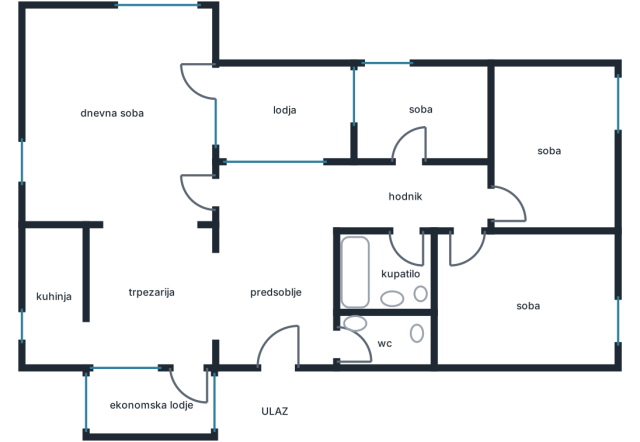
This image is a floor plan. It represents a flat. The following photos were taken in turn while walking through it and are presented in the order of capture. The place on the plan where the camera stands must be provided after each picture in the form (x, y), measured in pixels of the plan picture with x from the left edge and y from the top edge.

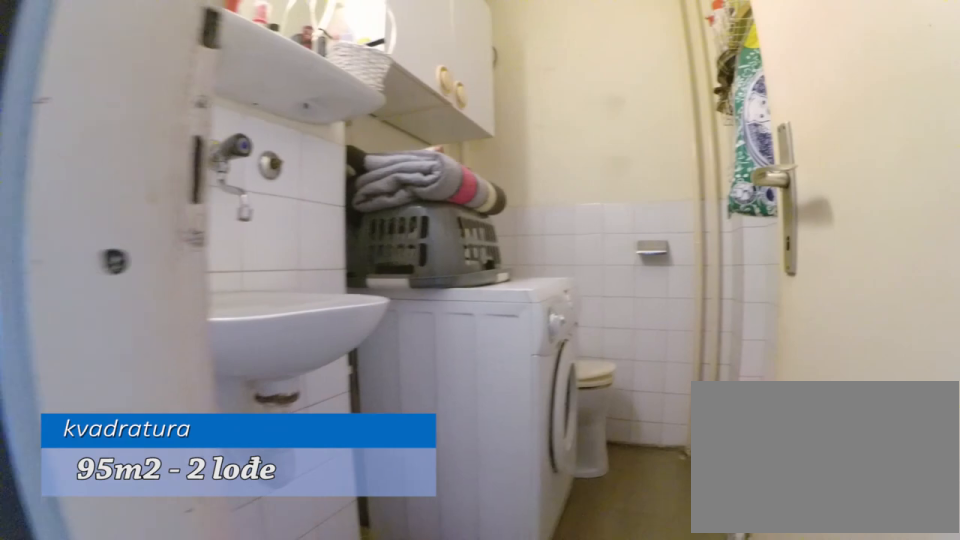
(320, 355)
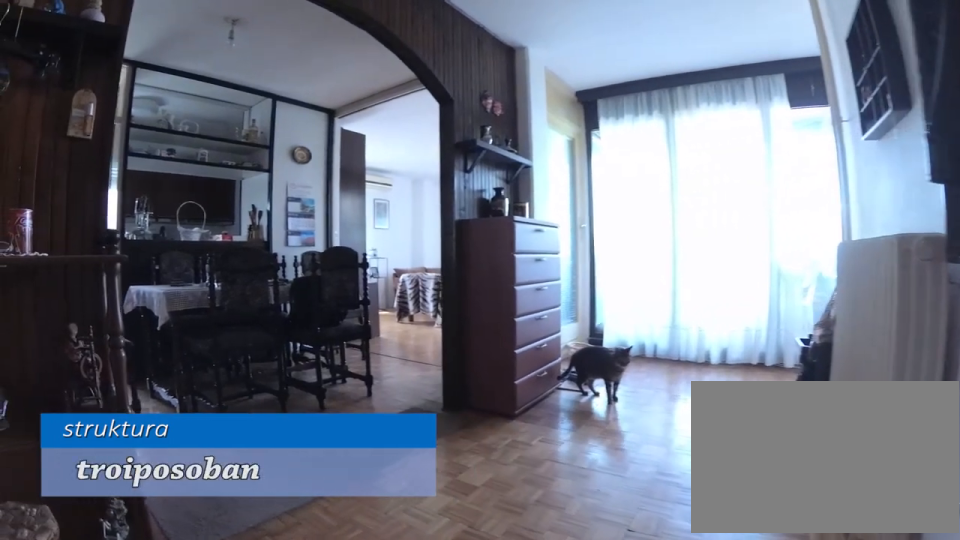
(314, 358)
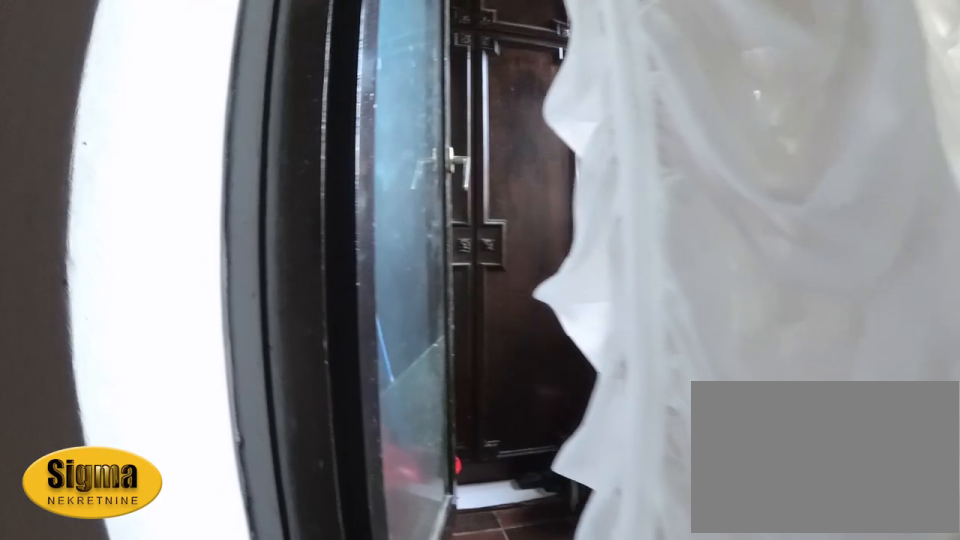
(186, 329)
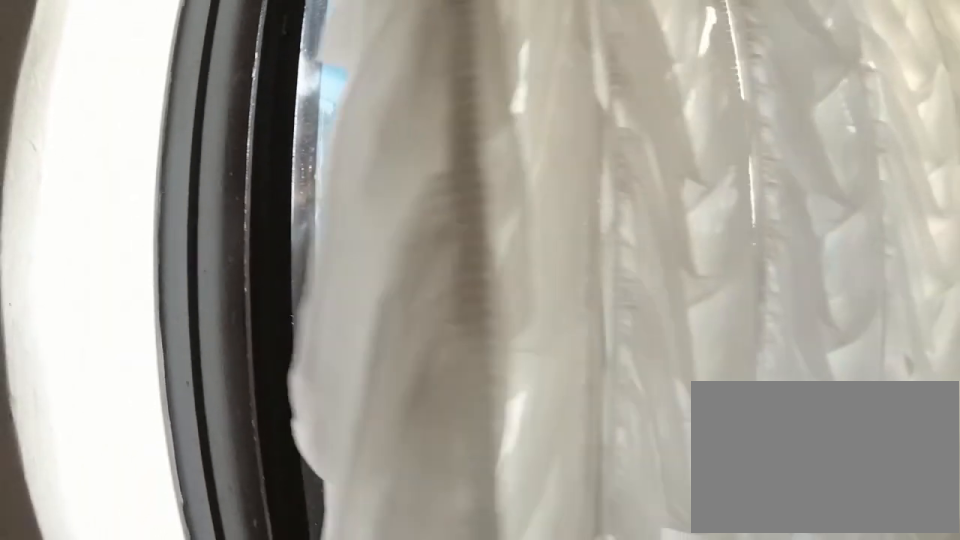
(188, 345)
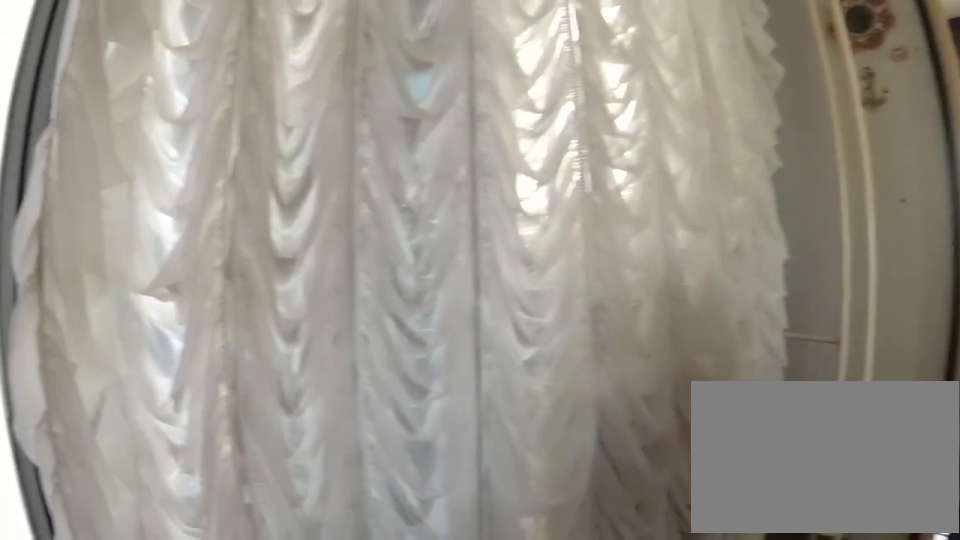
(194, 331)
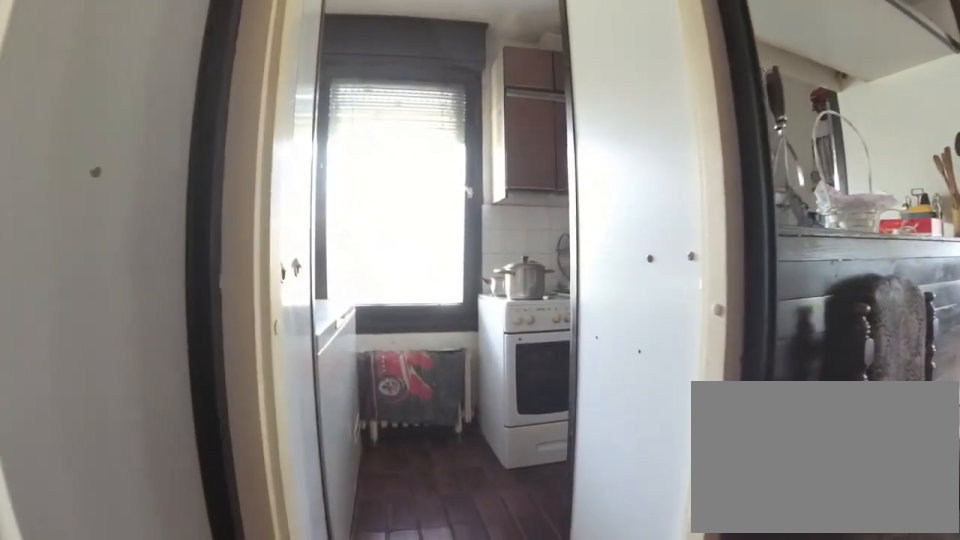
(146, 336)
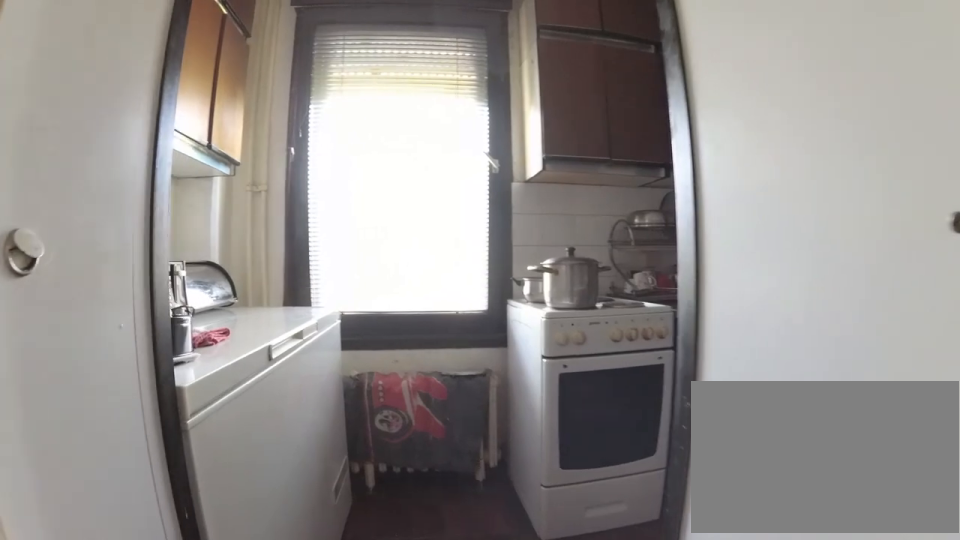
(110, 336)
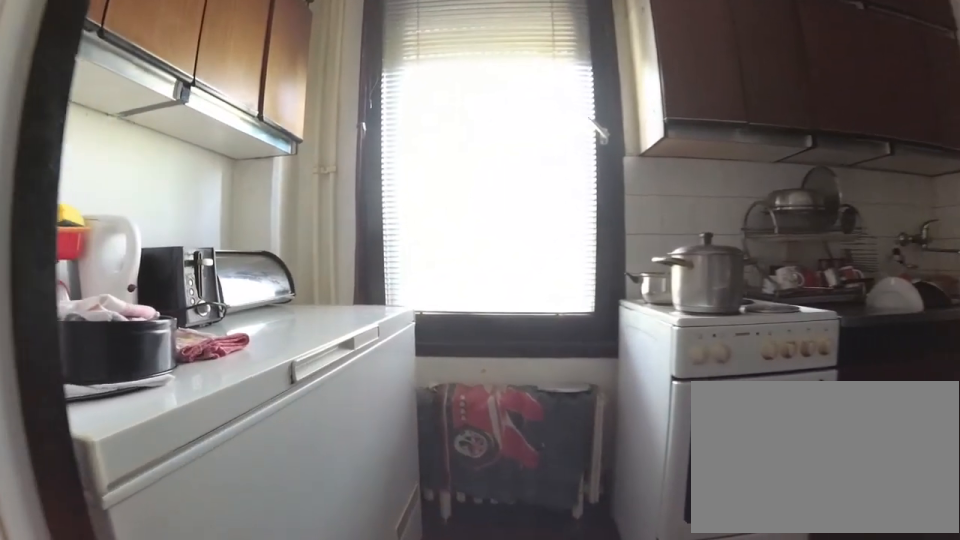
(96, 336)
